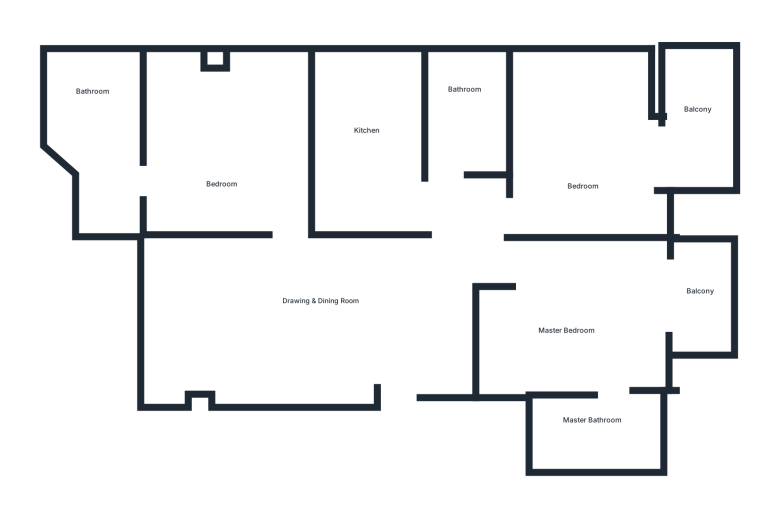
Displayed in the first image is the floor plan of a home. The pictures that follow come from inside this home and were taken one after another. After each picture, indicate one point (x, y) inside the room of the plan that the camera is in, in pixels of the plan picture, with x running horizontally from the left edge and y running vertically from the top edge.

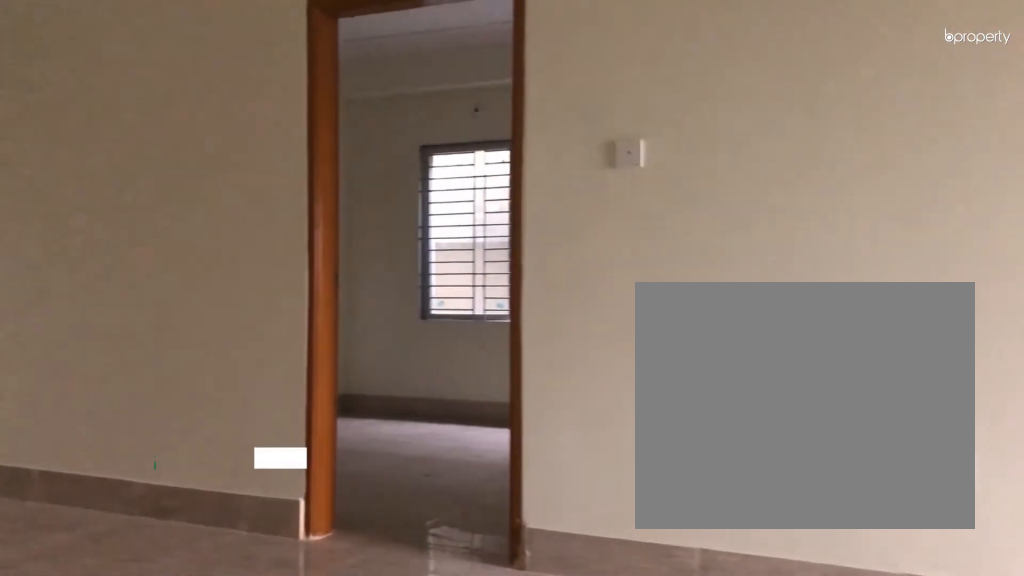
(316, 301)
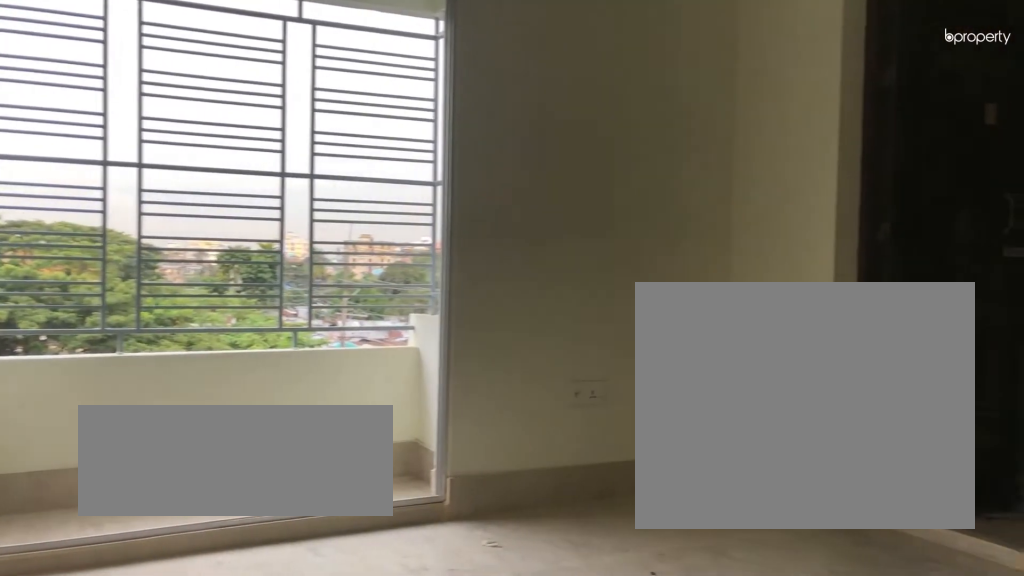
(571, 311)
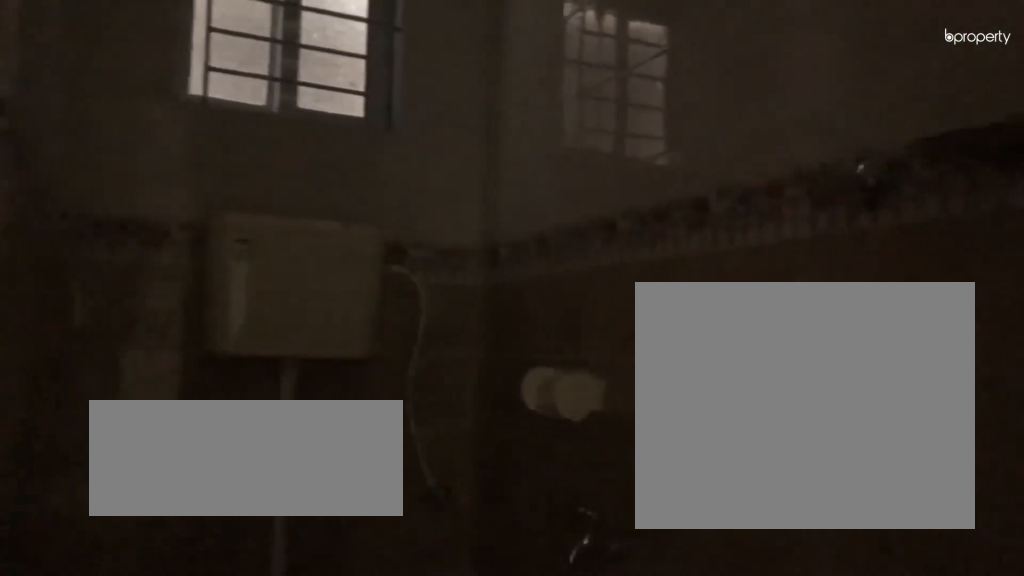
(456, 115)
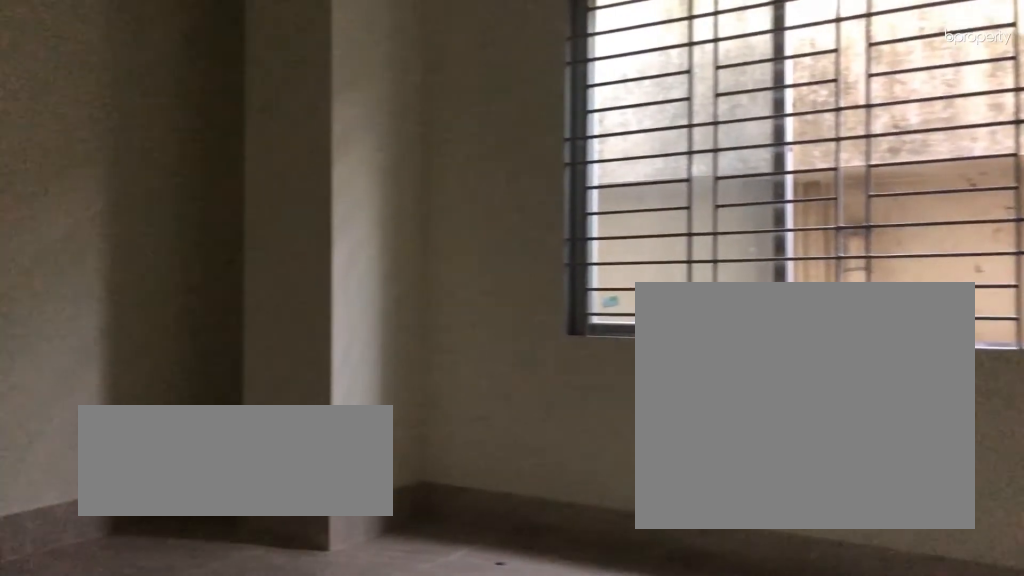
(225, 149)
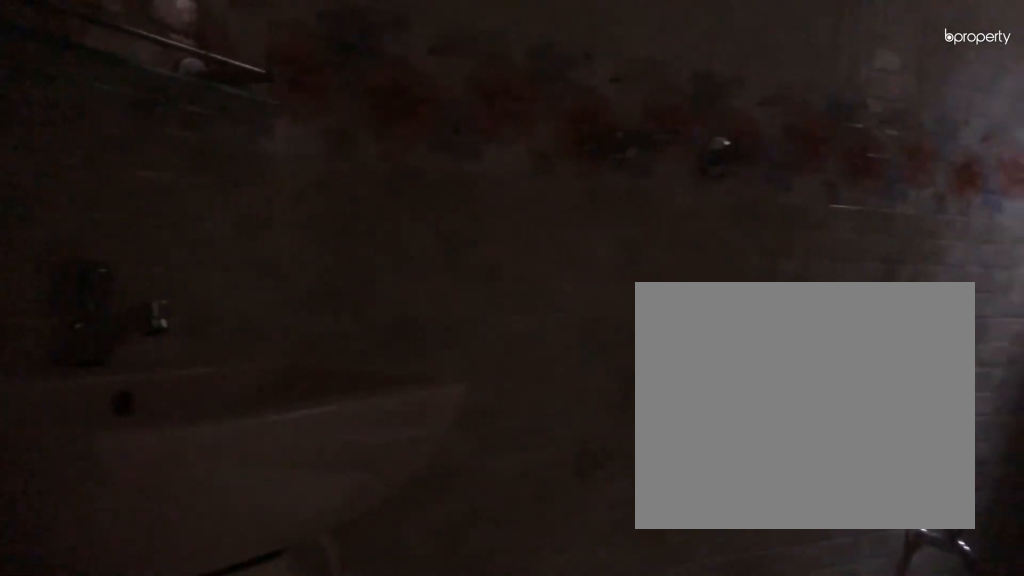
(95, 112)
